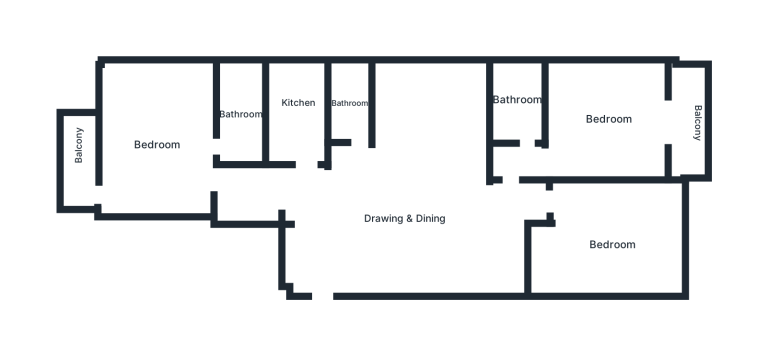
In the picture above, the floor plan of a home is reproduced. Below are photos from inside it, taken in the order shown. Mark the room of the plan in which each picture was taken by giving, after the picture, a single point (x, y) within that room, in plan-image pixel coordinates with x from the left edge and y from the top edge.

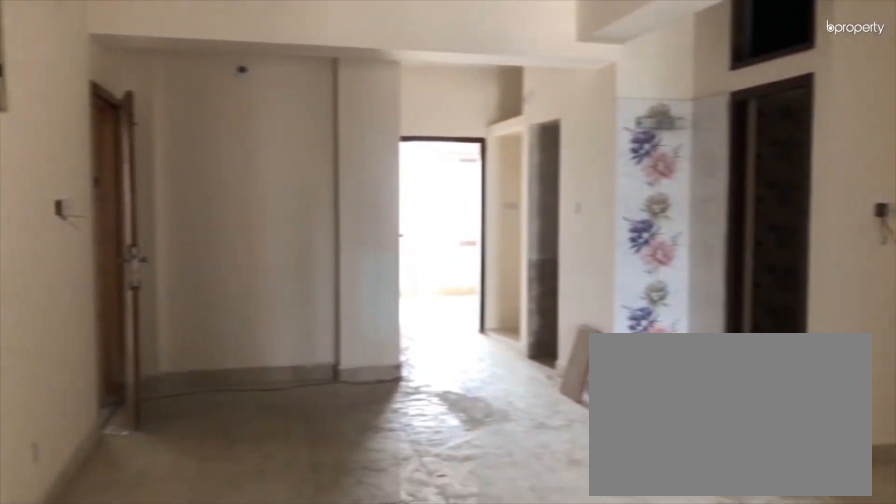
(370, 209)
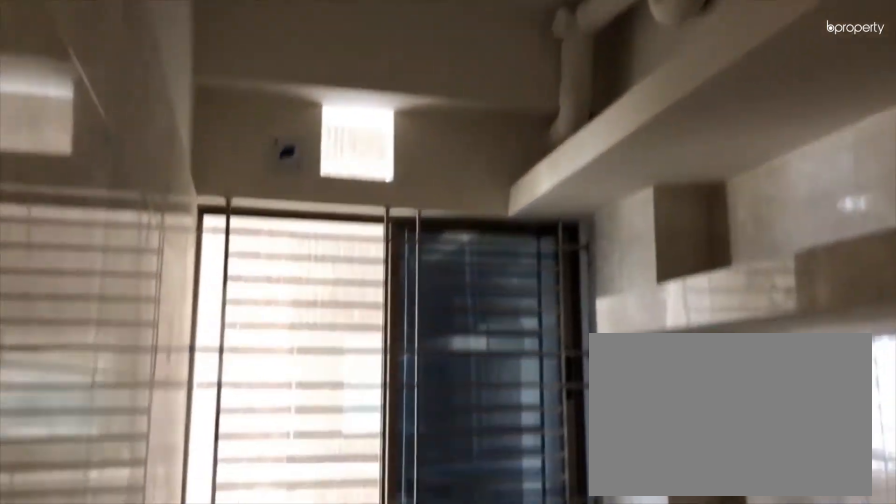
(302, 103)
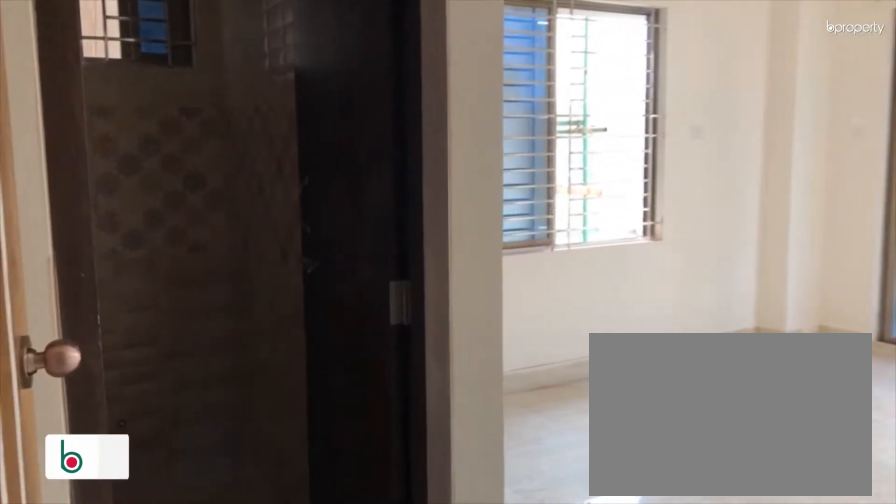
(527, 158)
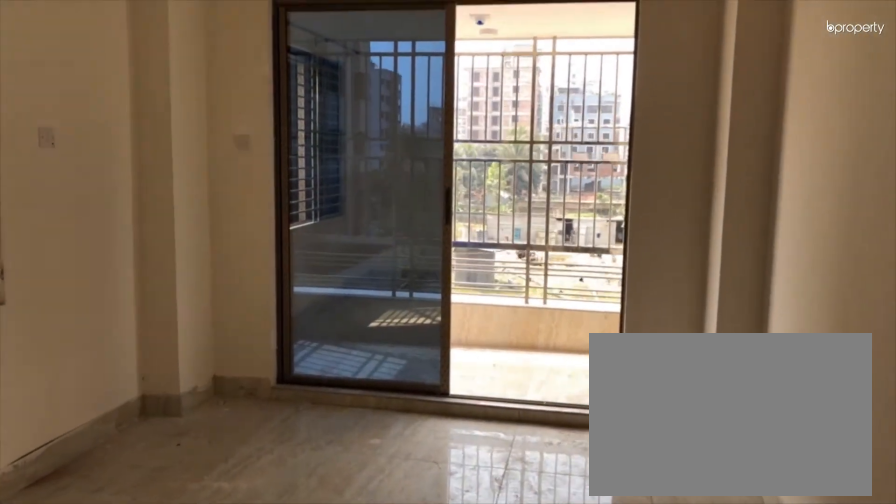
(611, 124)
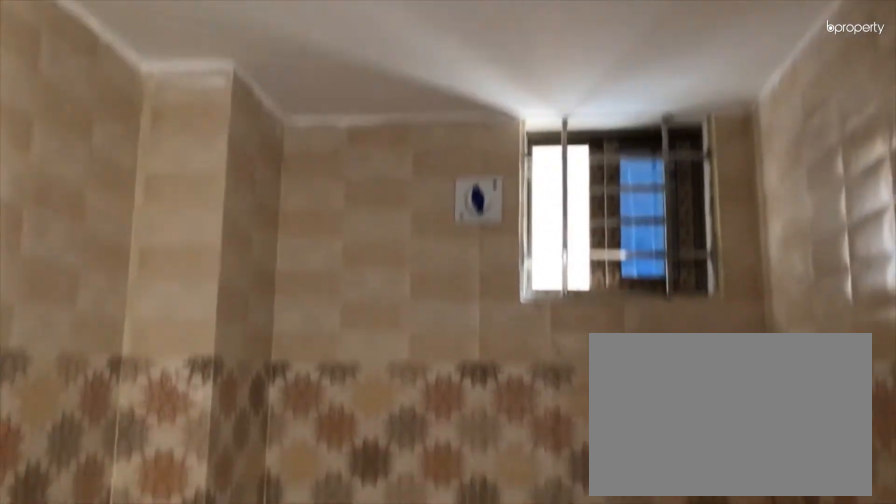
(518, 103)
